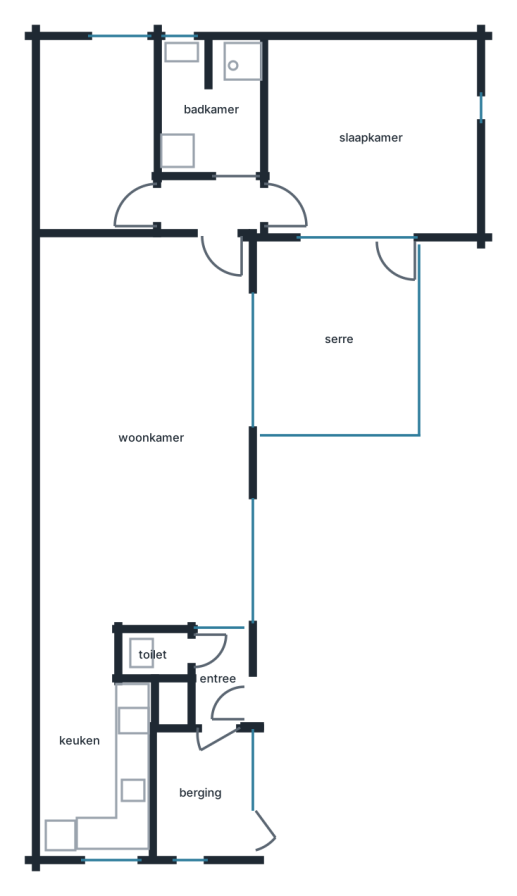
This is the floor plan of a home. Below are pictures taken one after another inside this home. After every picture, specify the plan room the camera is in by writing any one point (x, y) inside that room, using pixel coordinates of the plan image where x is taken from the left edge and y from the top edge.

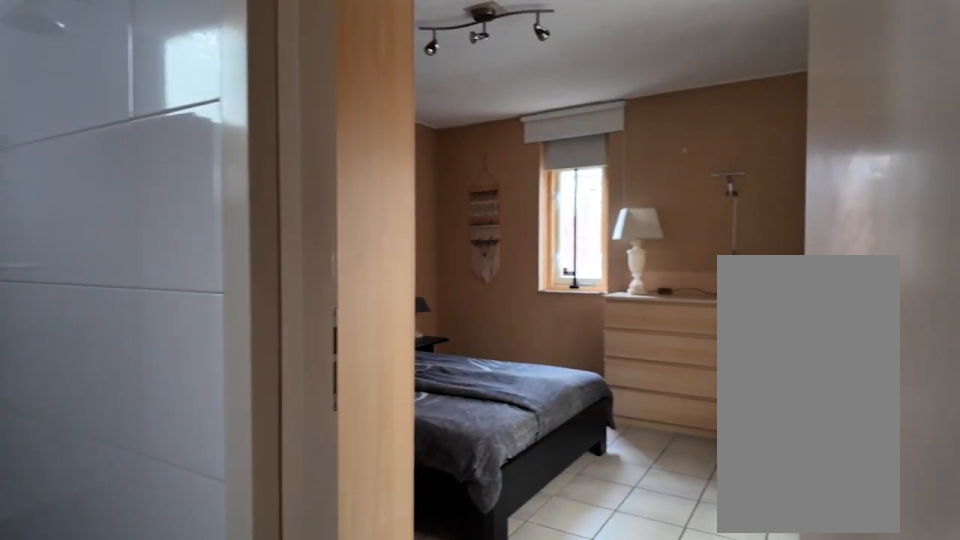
(369, 137)
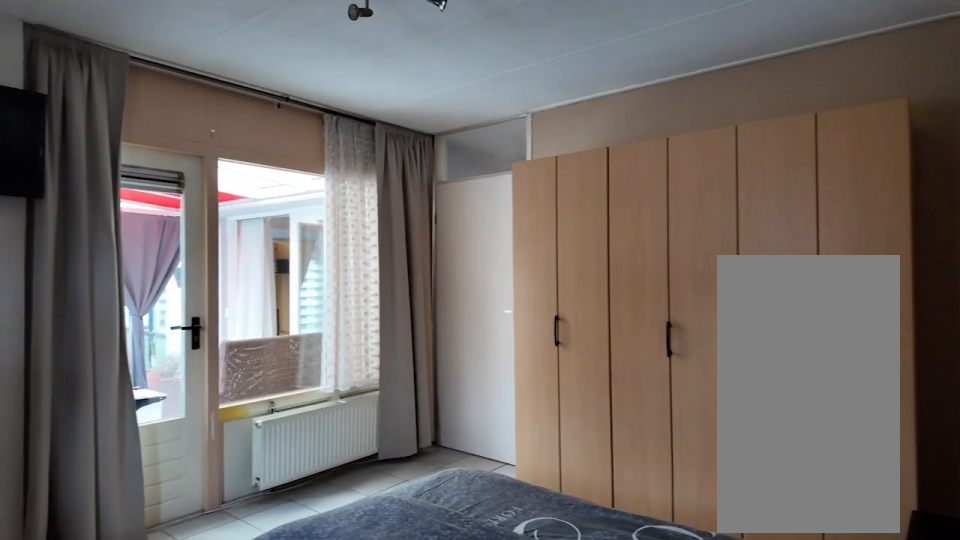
(369, 137)
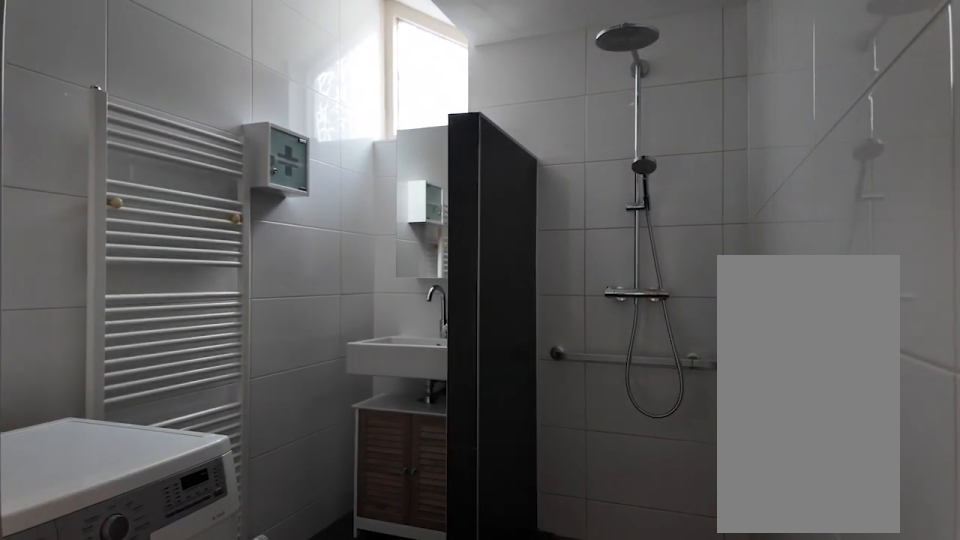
(215, 107)
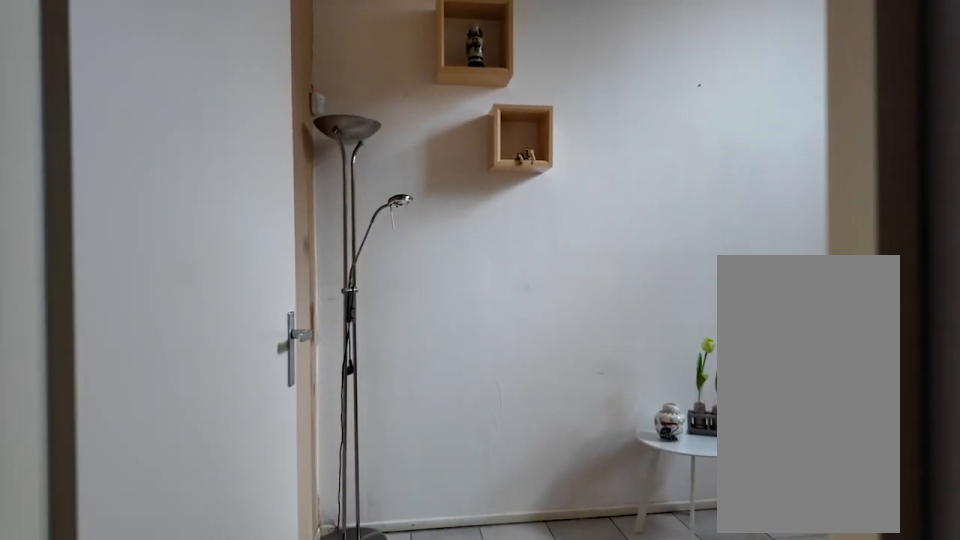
(96, 136)
